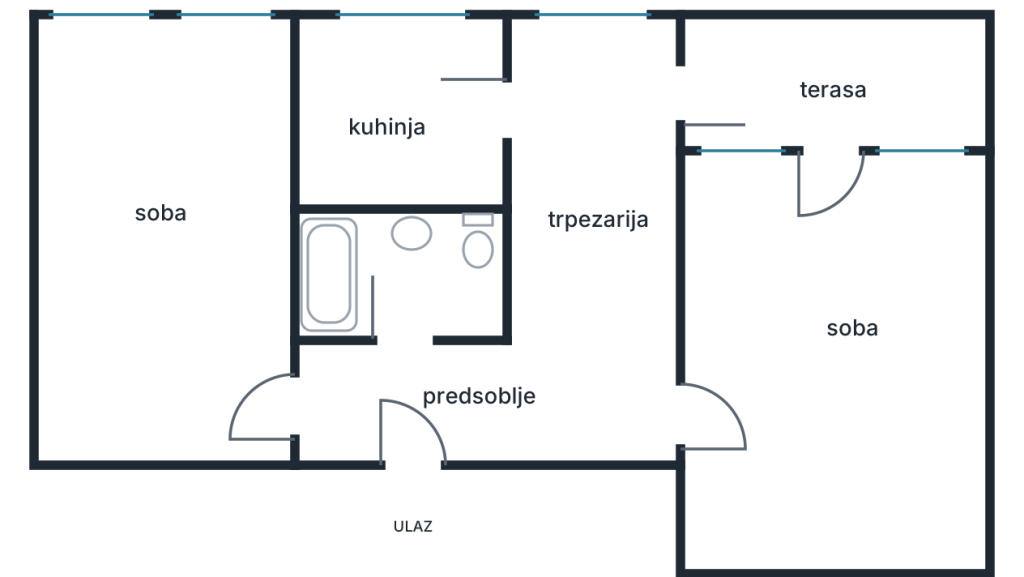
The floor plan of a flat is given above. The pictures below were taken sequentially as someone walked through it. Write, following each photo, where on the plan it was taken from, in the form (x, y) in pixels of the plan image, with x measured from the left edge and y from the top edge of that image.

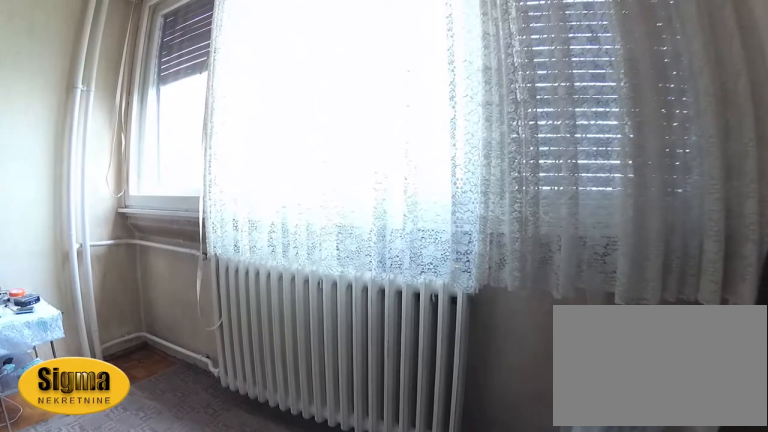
(250, 137)
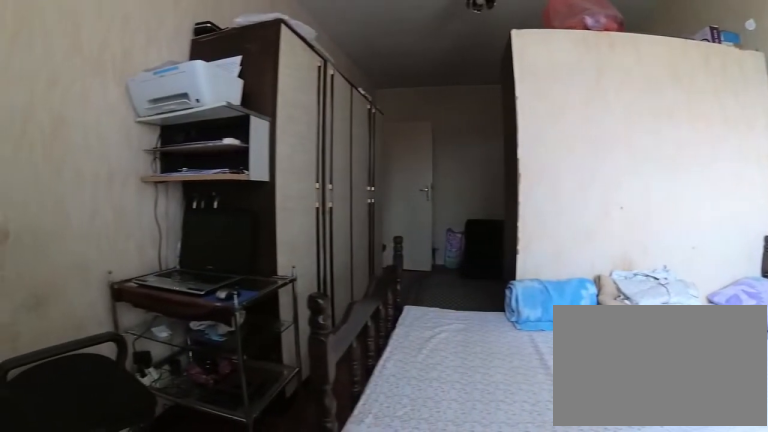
(205, 59)
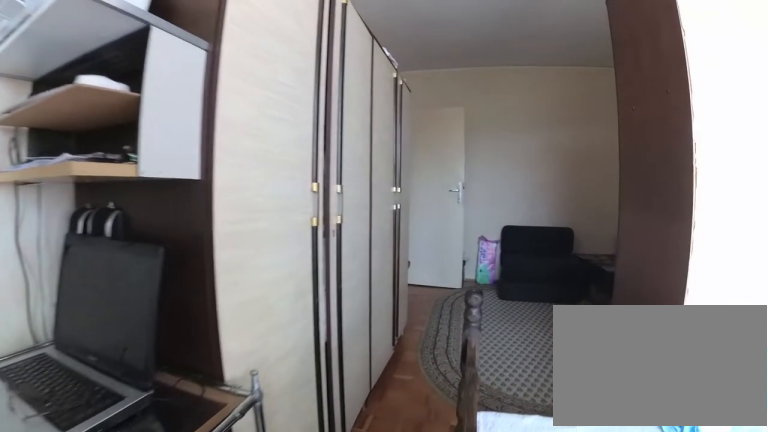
(238, 105)
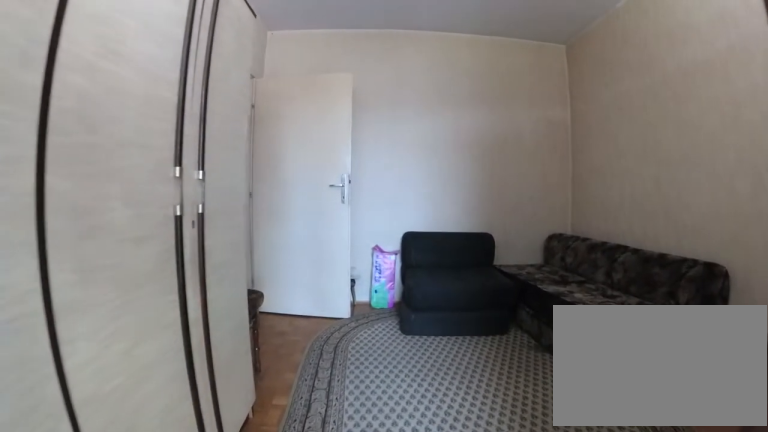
(234, 182)
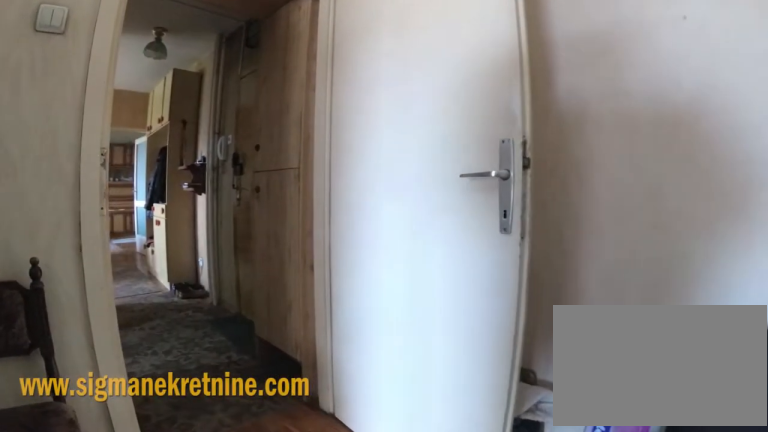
(223, 340)
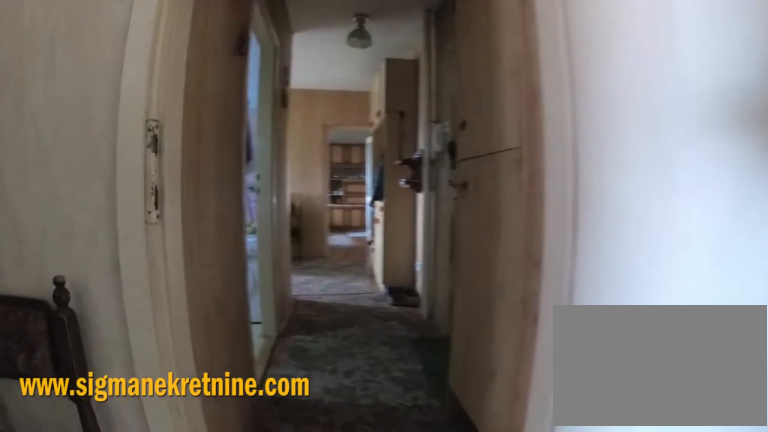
(240, 382)
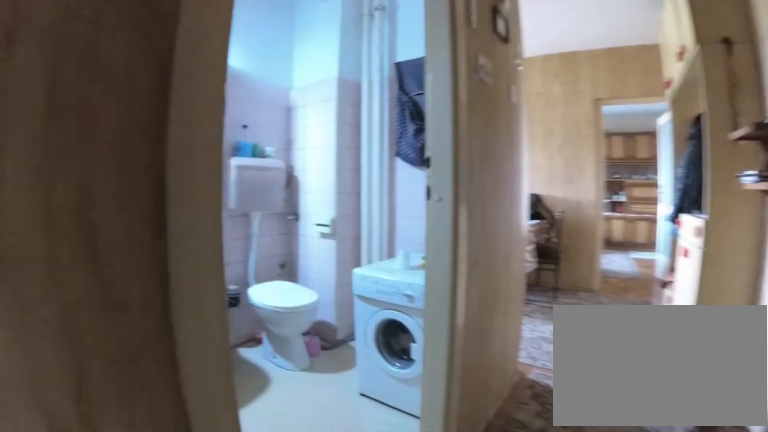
(367, 415)
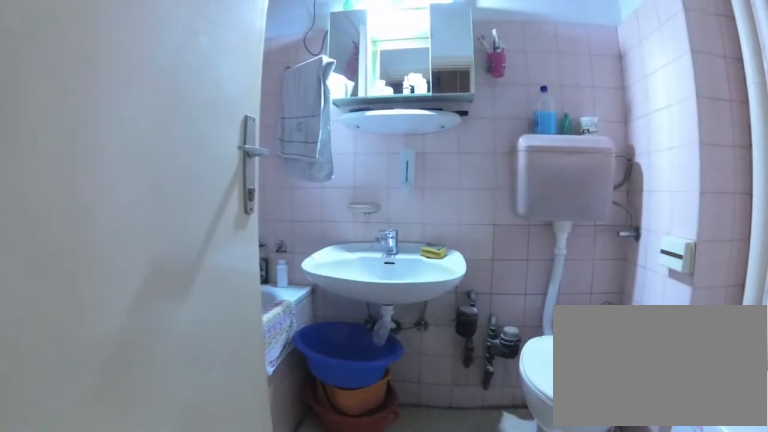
(395, 362)
